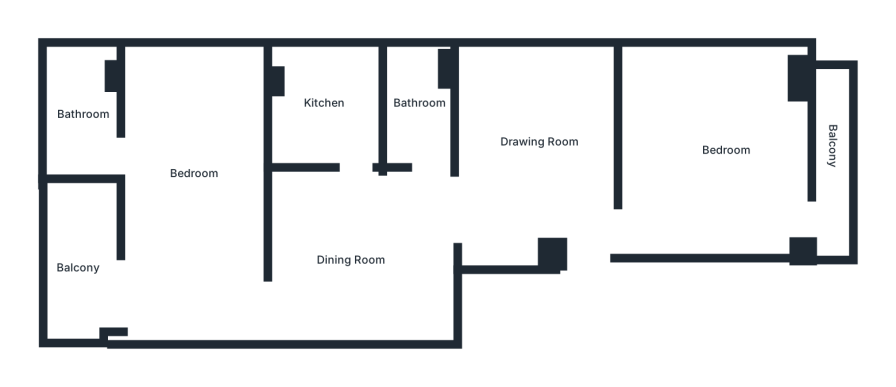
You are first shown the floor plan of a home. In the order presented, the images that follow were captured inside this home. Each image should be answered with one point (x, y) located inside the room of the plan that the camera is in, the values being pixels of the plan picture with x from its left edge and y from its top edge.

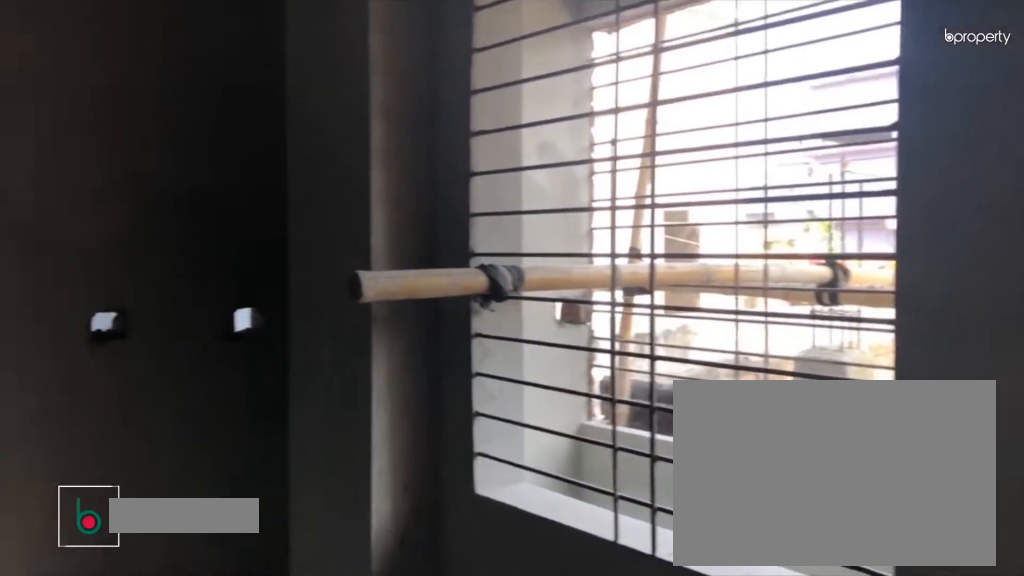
(711, 154)
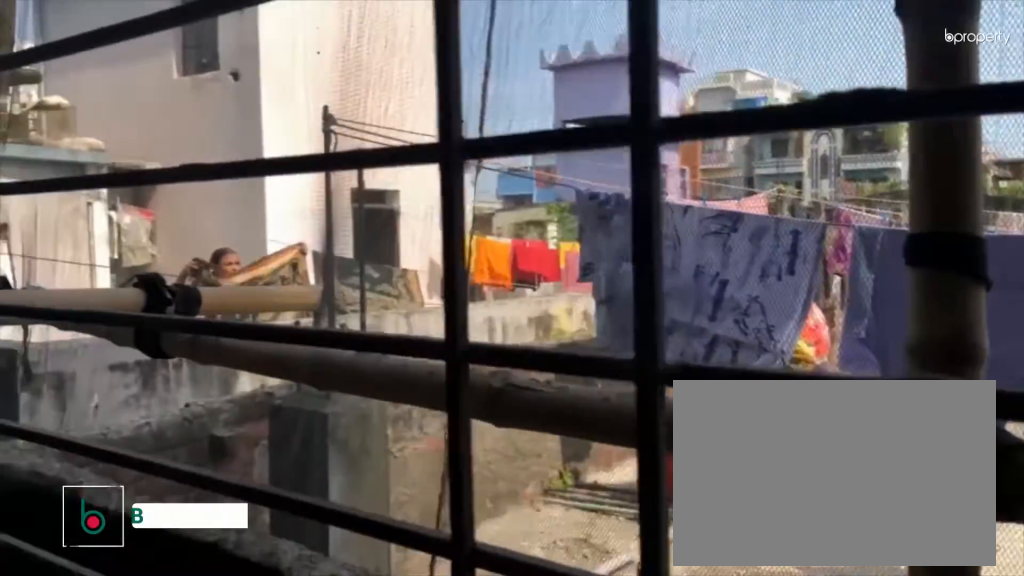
(832, 196)
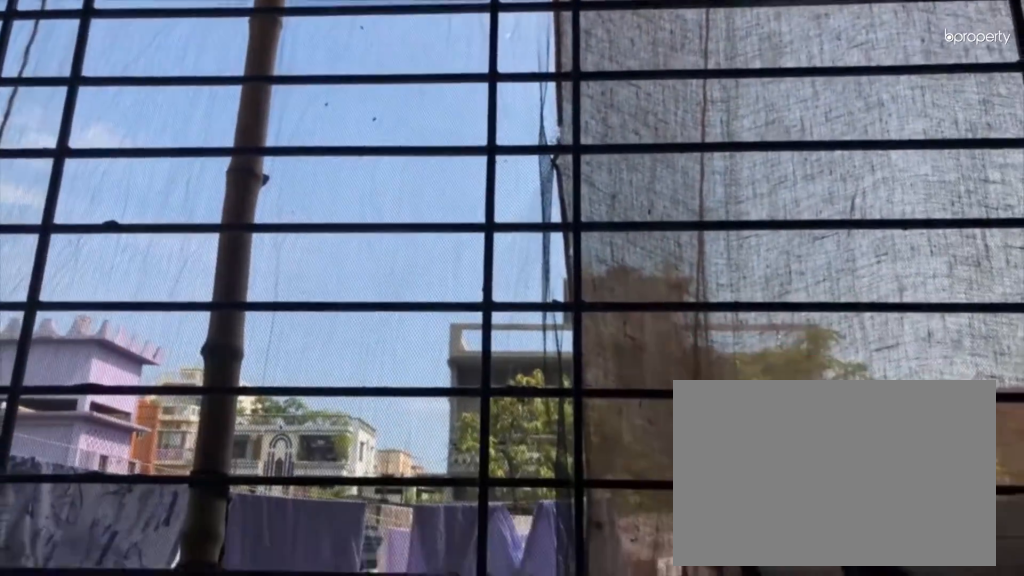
(832, 146)
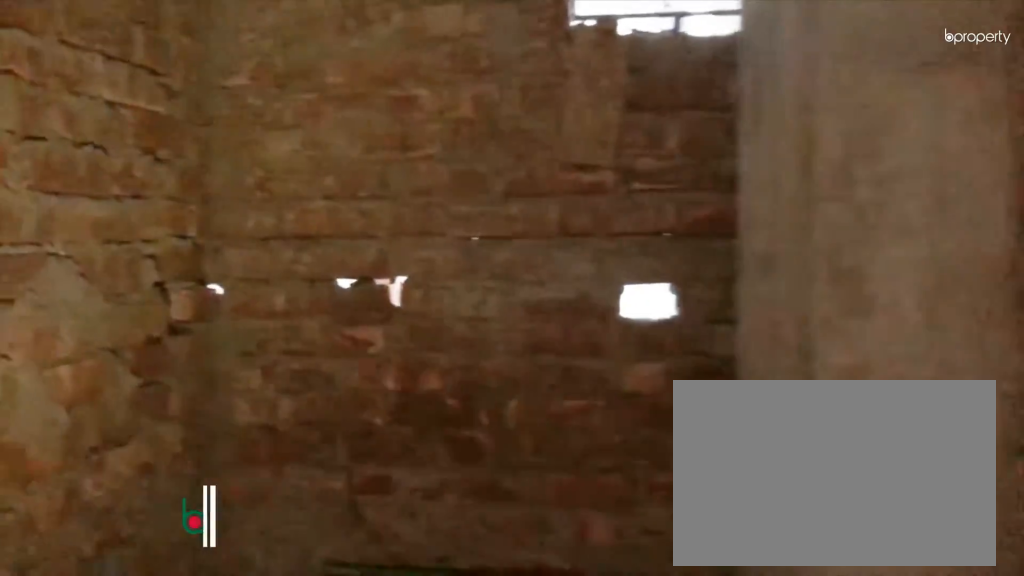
(418, 109)
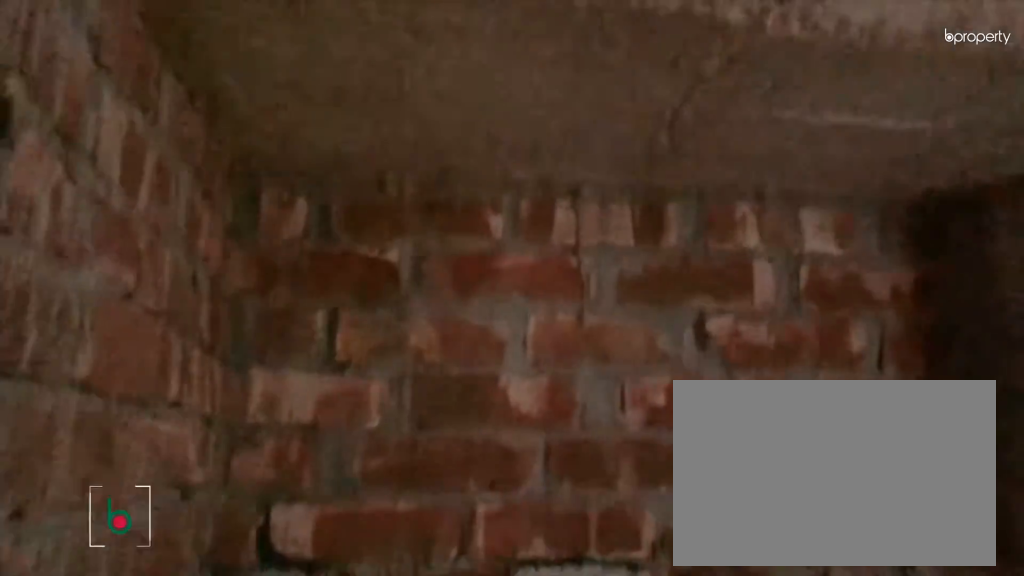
(325, 104)
